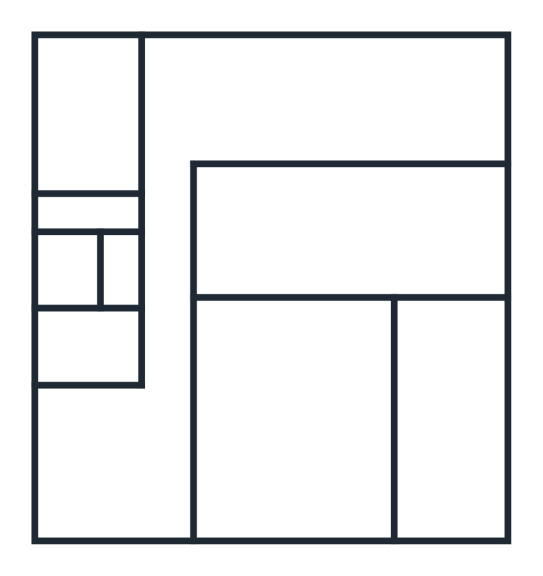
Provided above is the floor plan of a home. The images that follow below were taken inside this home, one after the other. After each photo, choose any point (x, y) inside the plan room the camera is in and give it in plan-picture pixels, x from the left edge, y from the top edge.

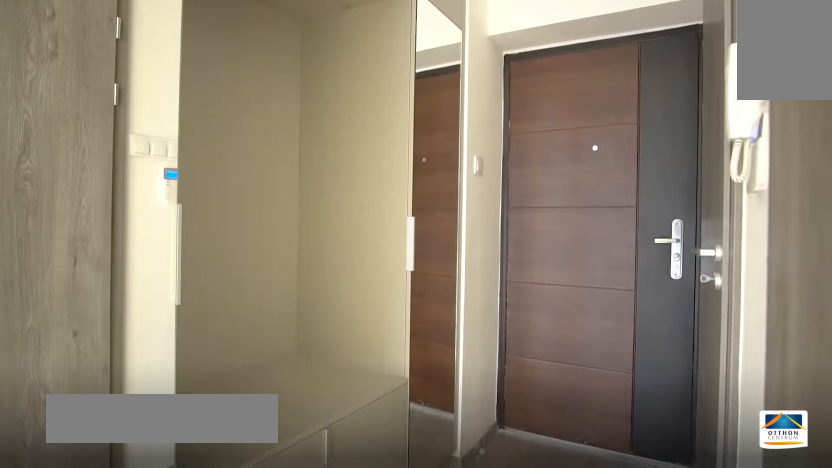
(94, 345)
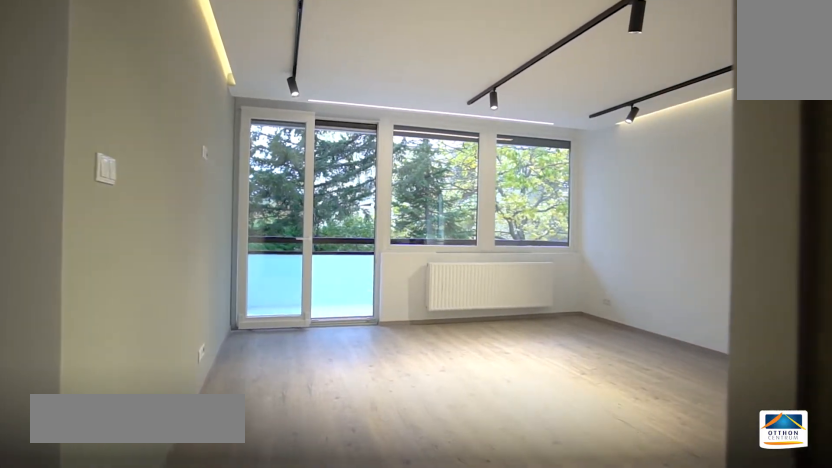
(298, 449)
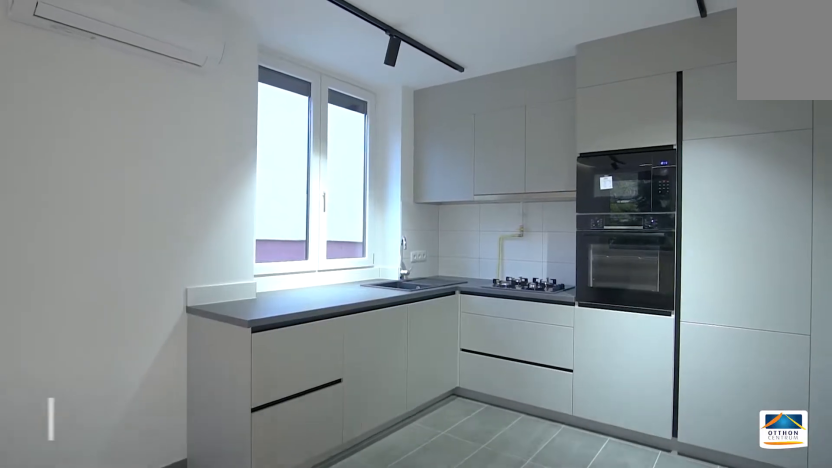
(215, 449)
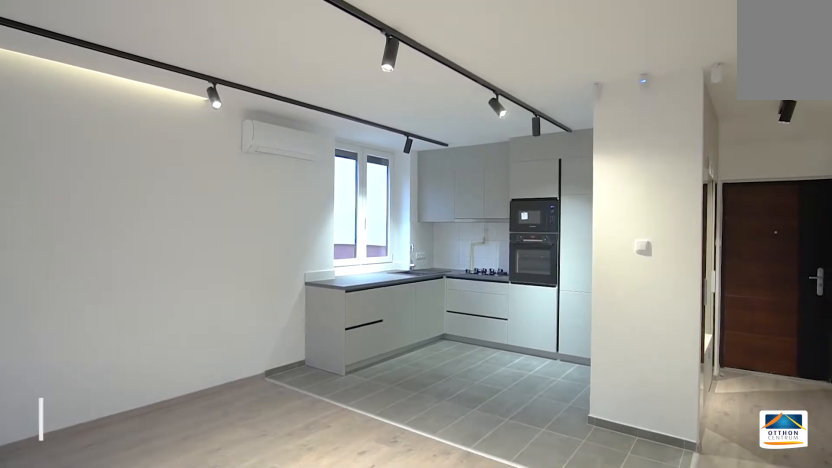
(215, 449)
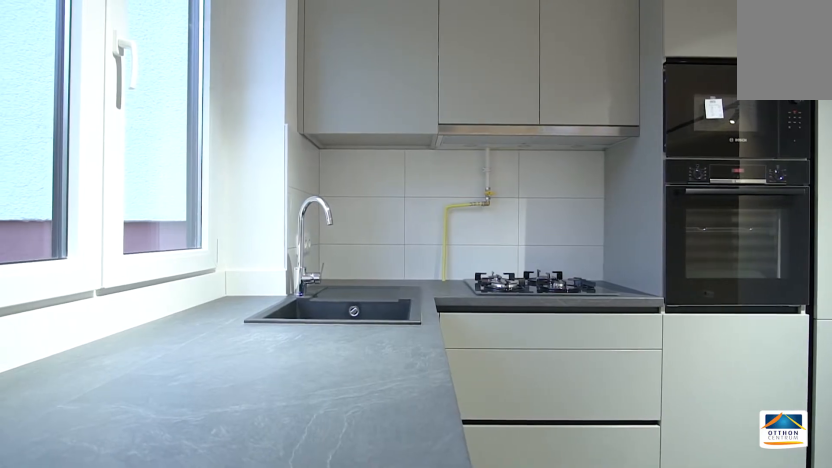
(124, 449)
